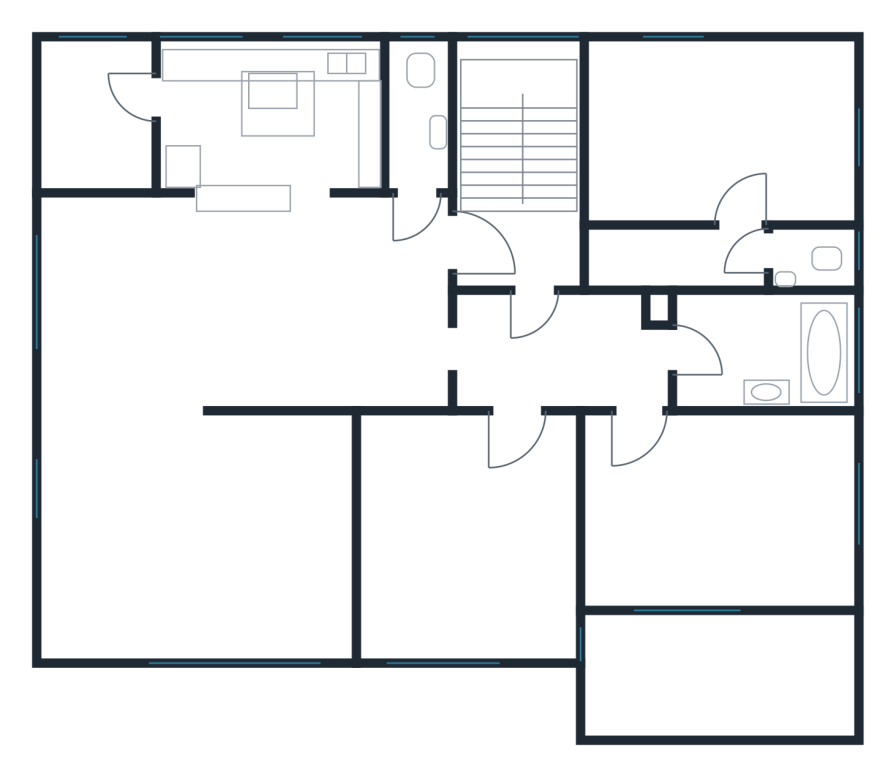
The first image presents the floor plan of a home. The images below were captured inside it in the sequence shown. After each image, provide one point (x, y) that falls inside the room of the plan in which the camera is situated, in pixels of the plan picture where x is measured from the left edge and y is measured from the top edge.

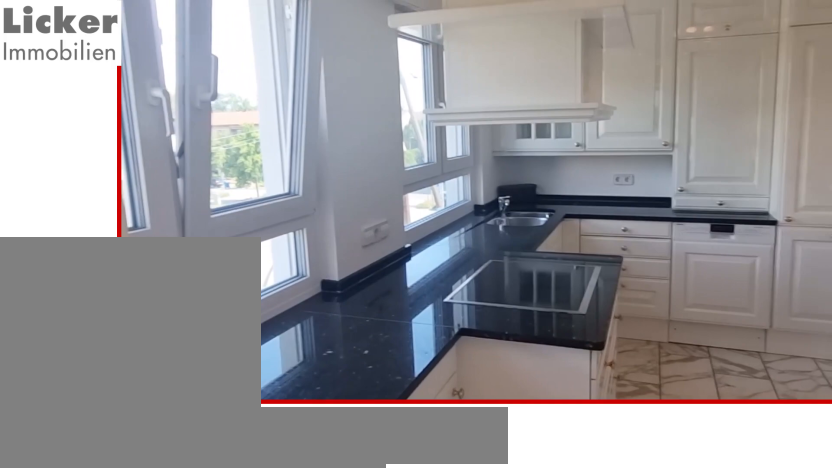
(267, 114)
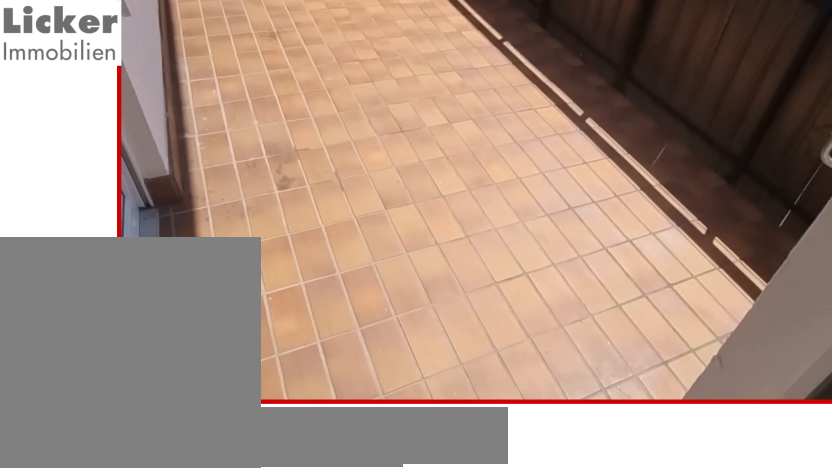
(726, 673)
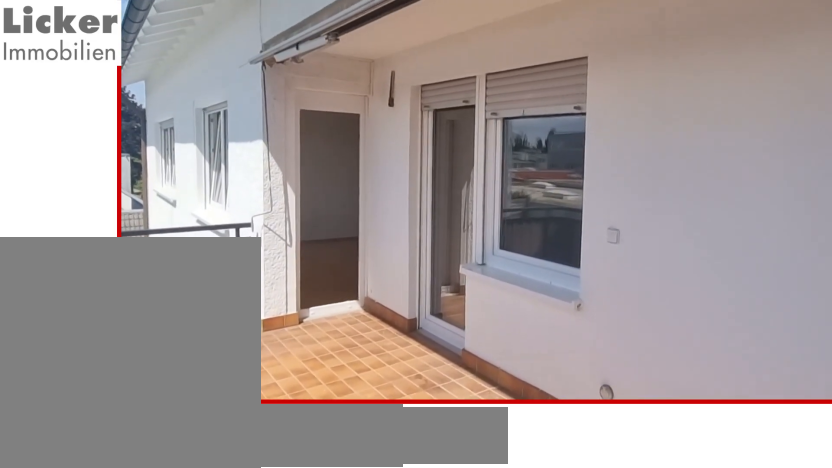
(726, 673)
